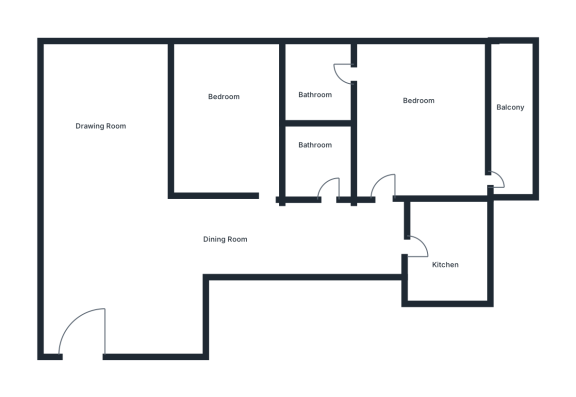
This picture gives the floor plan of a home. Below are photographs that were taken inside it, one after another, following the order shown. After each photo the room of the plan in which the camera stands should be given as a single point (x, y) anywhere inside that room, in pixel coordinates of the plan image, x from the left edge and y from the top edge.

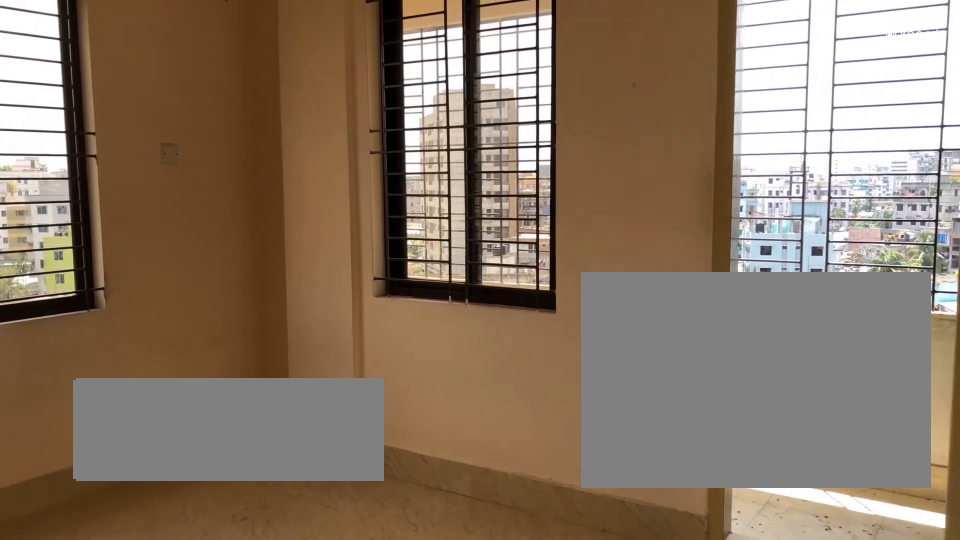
(420, 112)
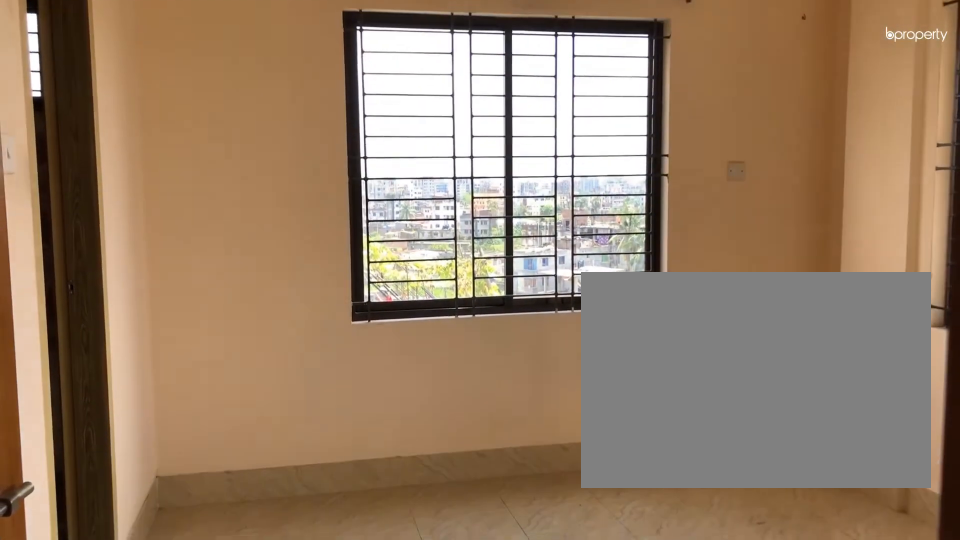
(420, 112)
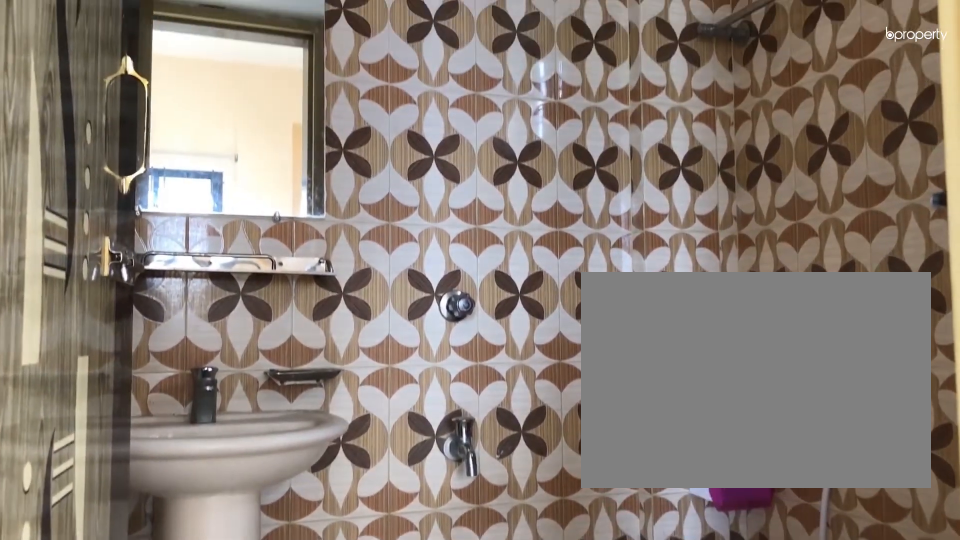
(319, 89)
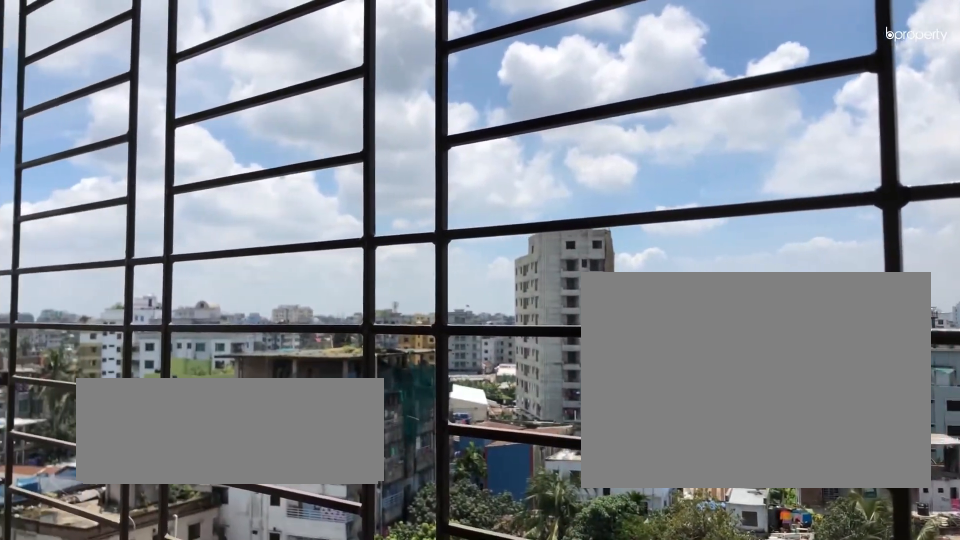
(511, 137)
